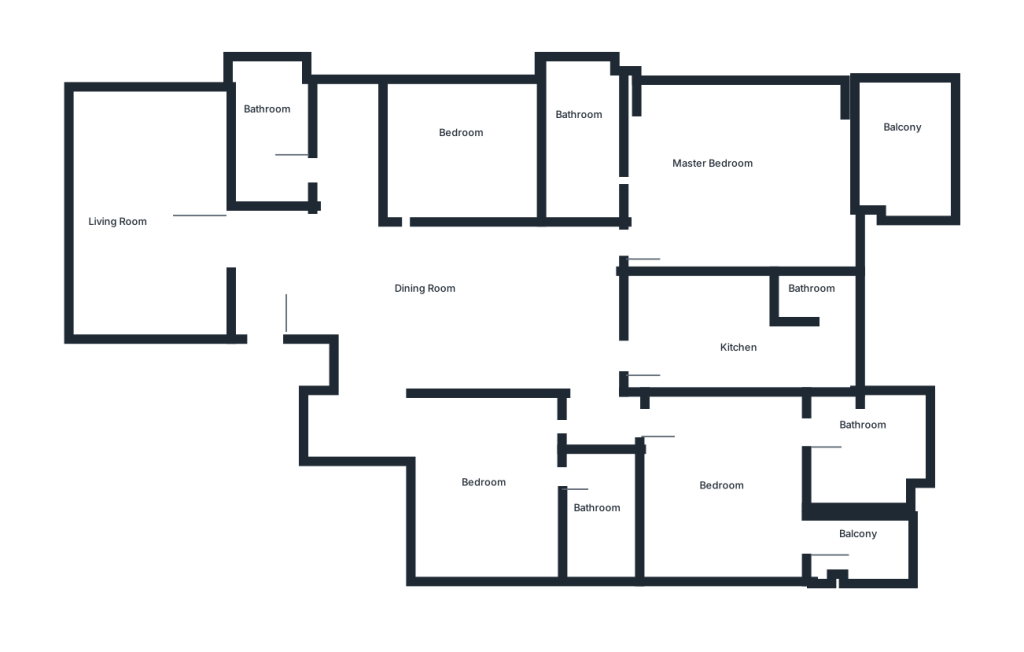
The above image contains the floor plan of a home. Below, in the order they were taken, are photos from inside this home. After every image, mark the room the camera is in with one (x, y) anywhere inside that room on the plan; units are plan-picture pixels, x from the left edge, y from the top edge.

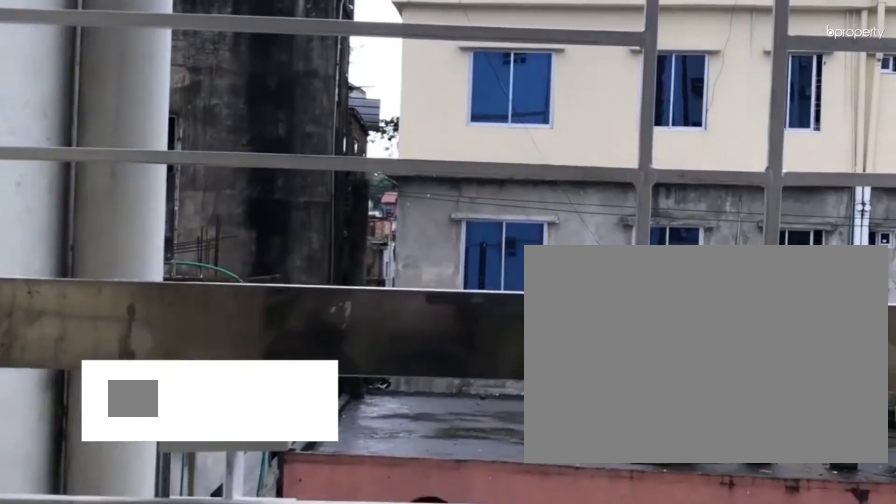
(853, 536)
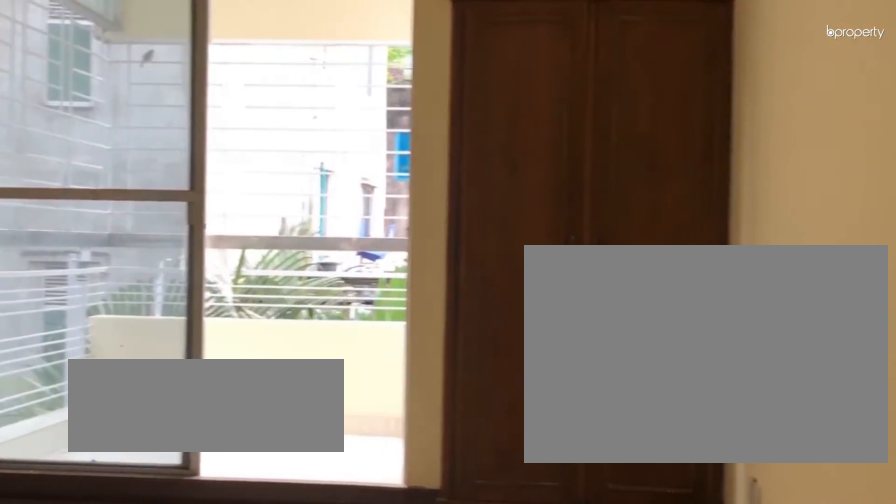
(756, 138)
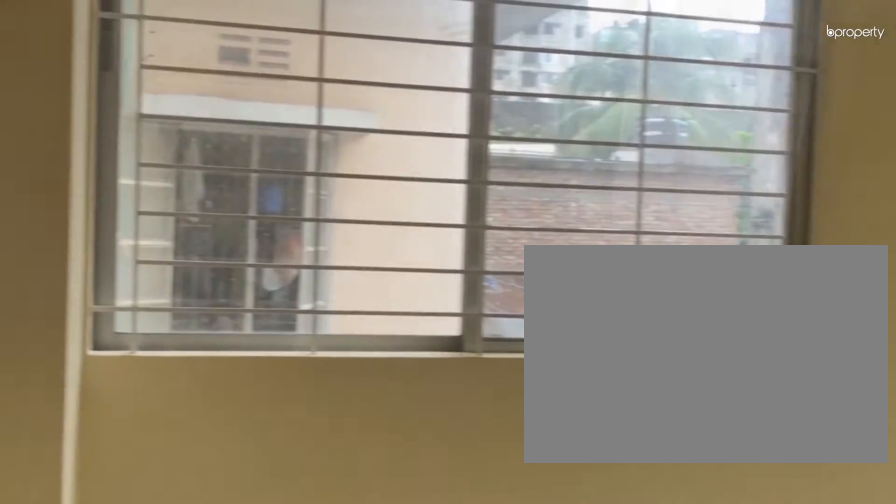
(756, 138)
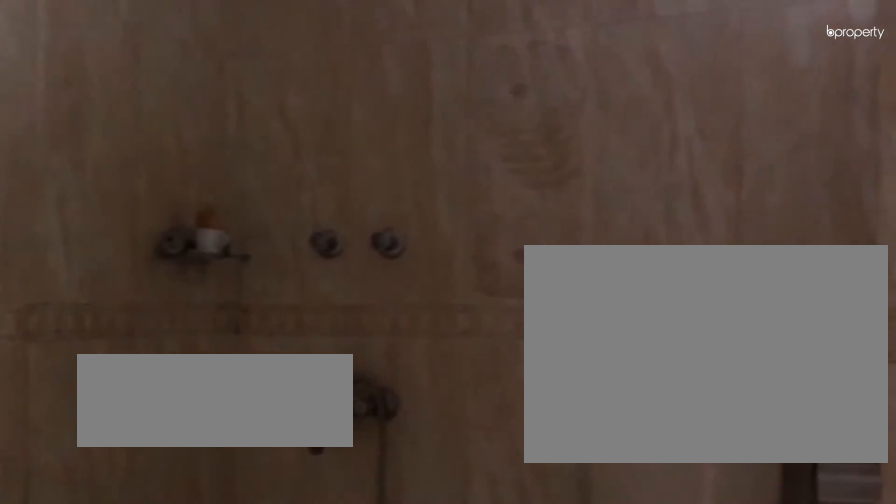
(573, 137)
